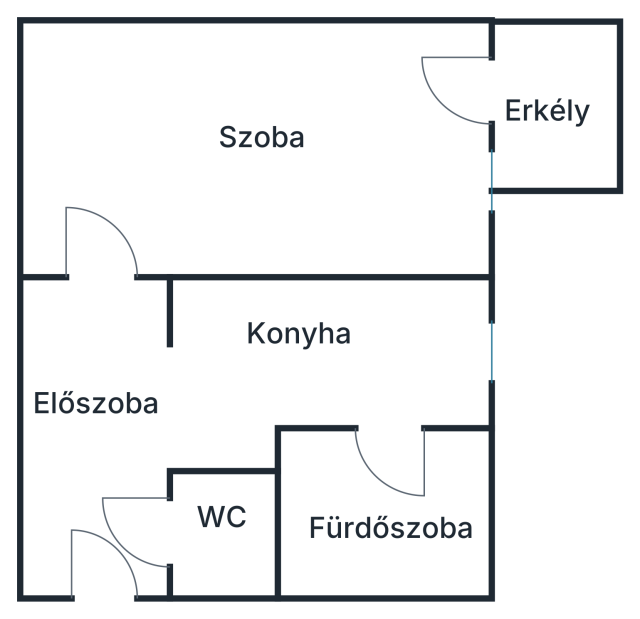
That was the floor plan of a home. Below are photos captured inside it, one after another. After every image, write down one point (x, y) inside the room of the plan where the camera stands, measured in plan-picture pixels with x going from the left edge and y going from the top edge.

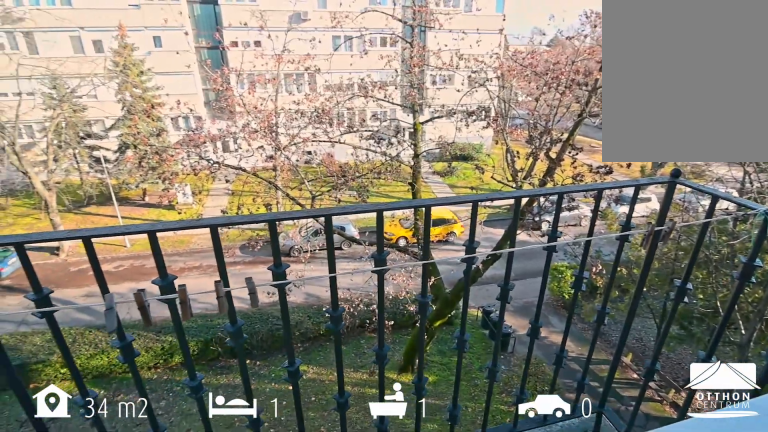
(553, 110)
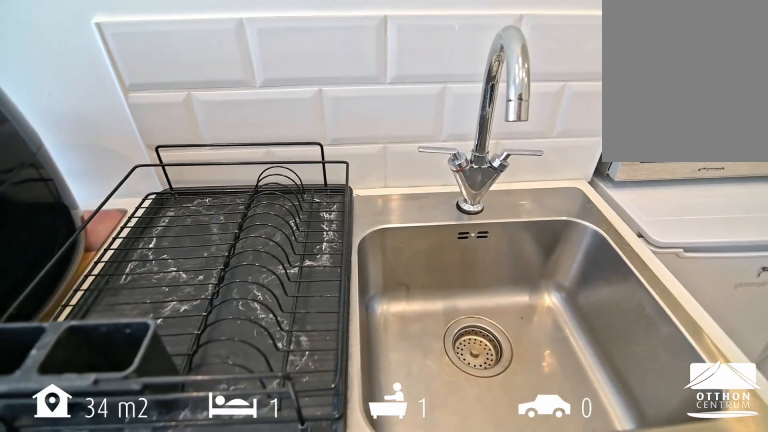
(316, 364)
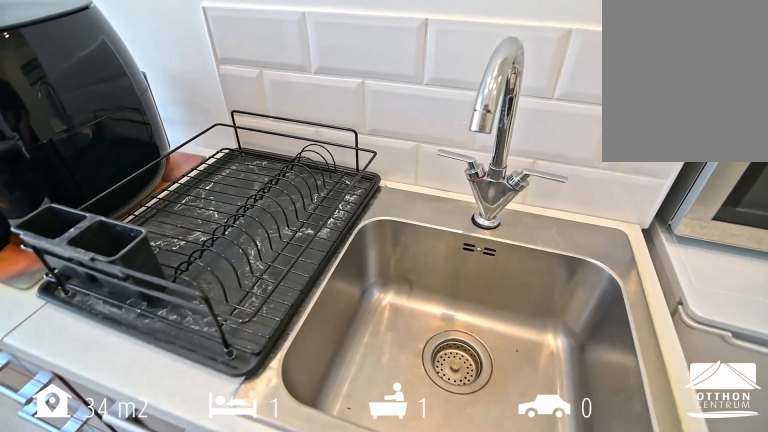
(316, 364)
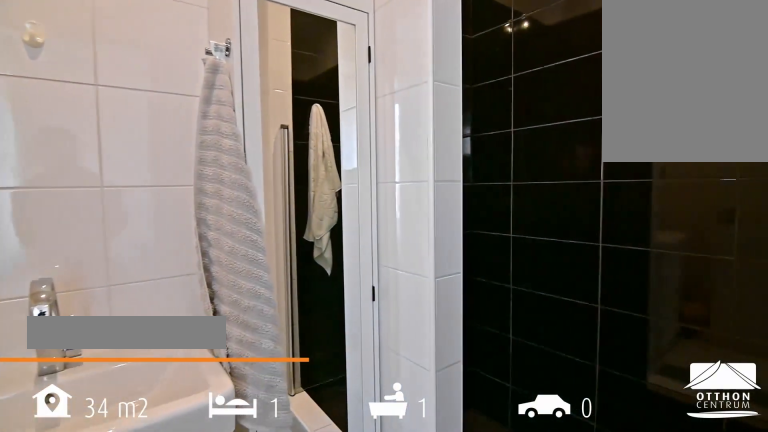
(404, 529)
